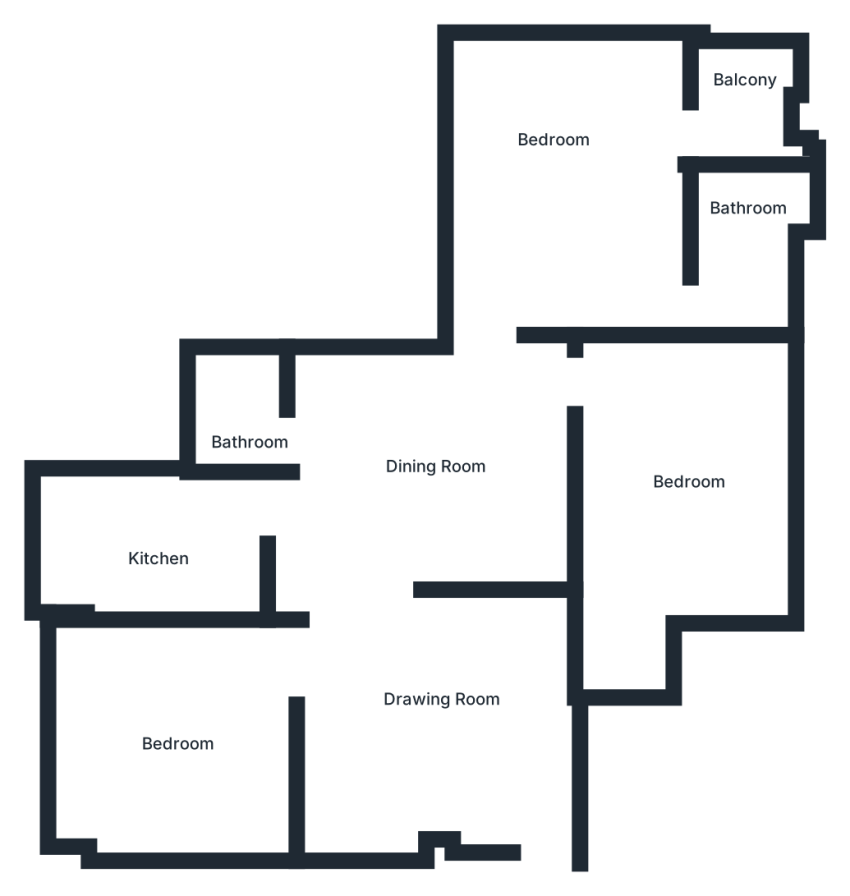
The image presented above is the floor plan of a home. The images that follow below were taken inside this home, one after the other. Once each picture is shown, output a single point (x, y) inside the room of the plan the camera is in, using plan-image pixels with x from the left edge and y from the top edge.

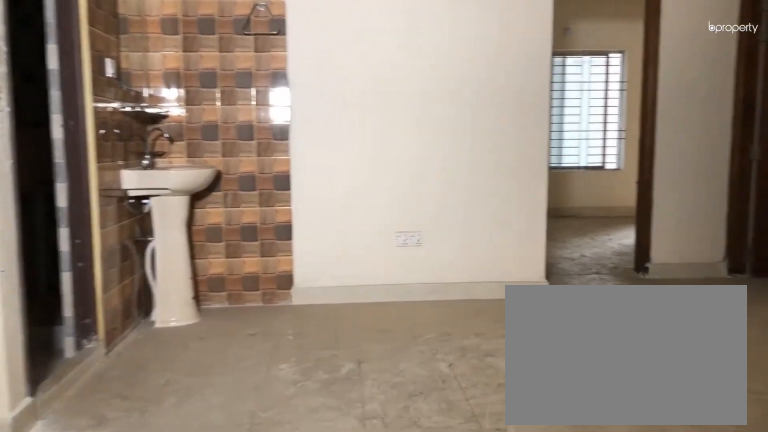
(440, 473)
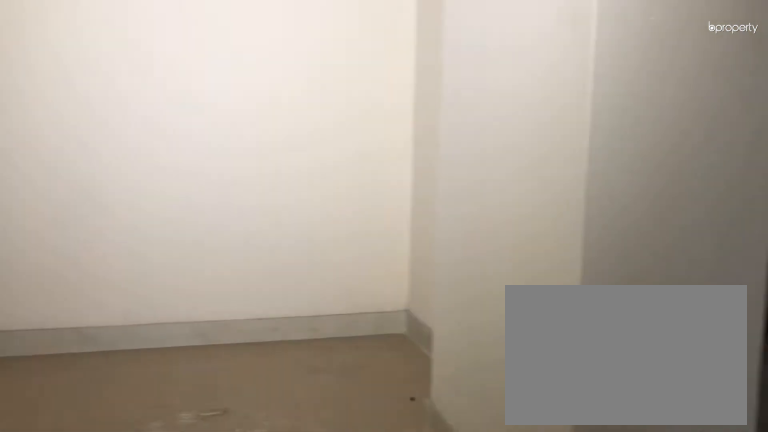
(440, 473)
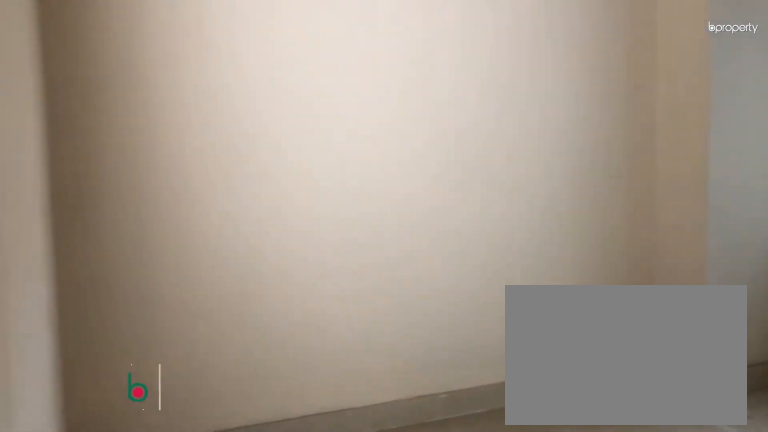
(175, 736)
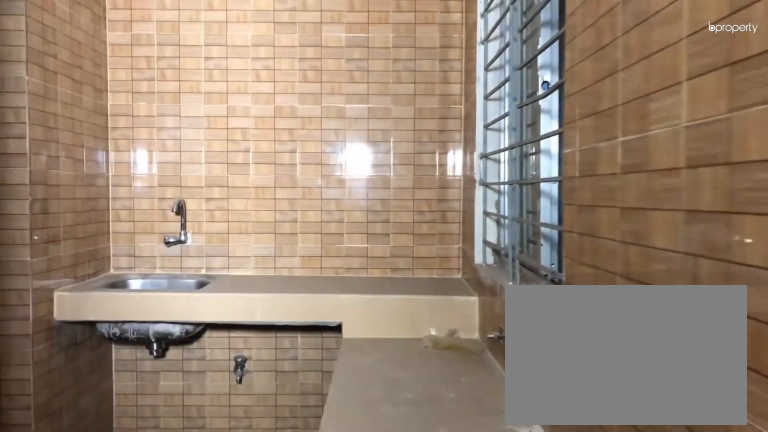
(156, 549)
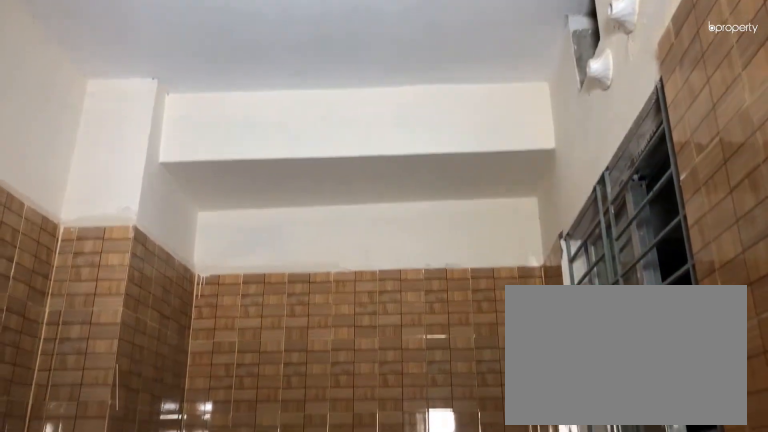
(156, 549)
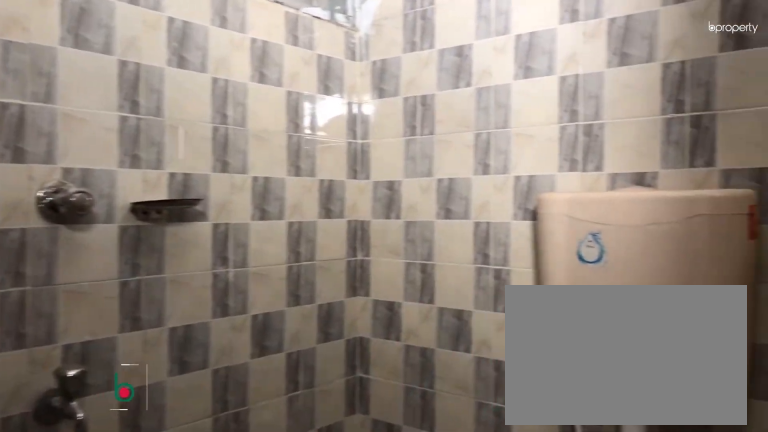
(238, 405)
